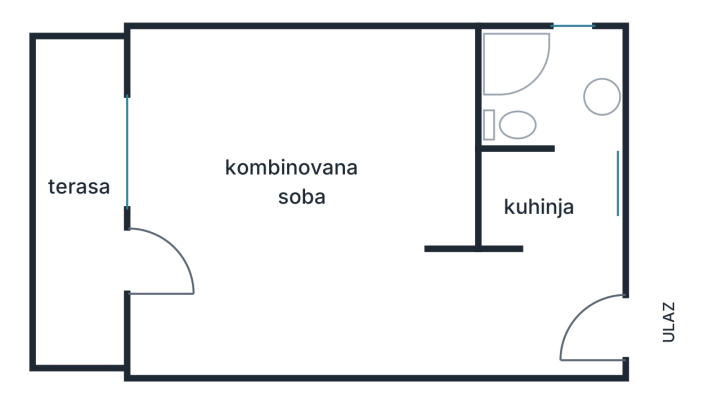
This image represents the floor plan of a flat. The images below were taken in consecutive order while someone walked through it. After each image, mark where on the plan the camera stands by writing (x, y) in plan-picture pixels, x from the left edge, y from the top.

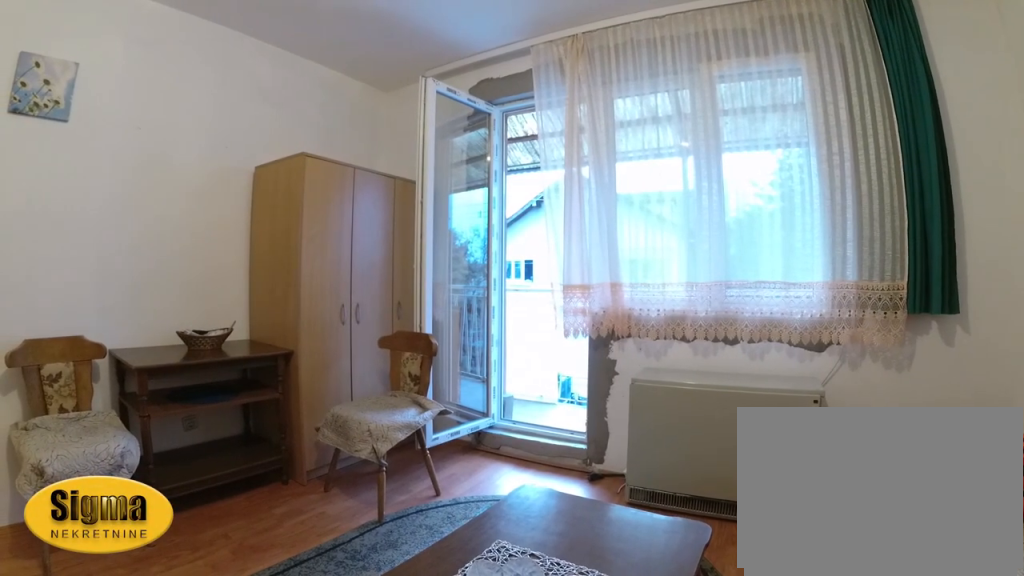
(393, 77)
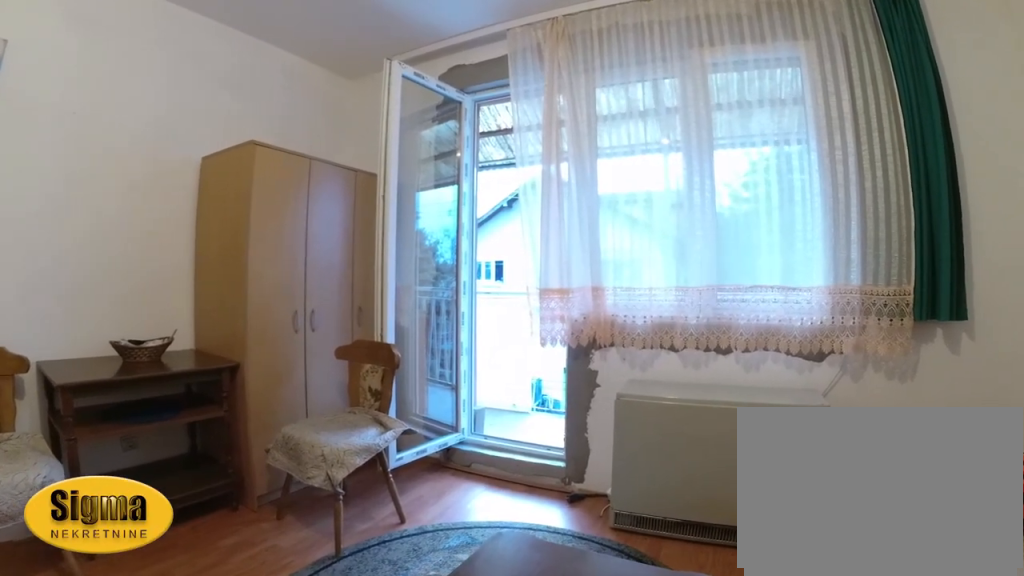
(344, 121)
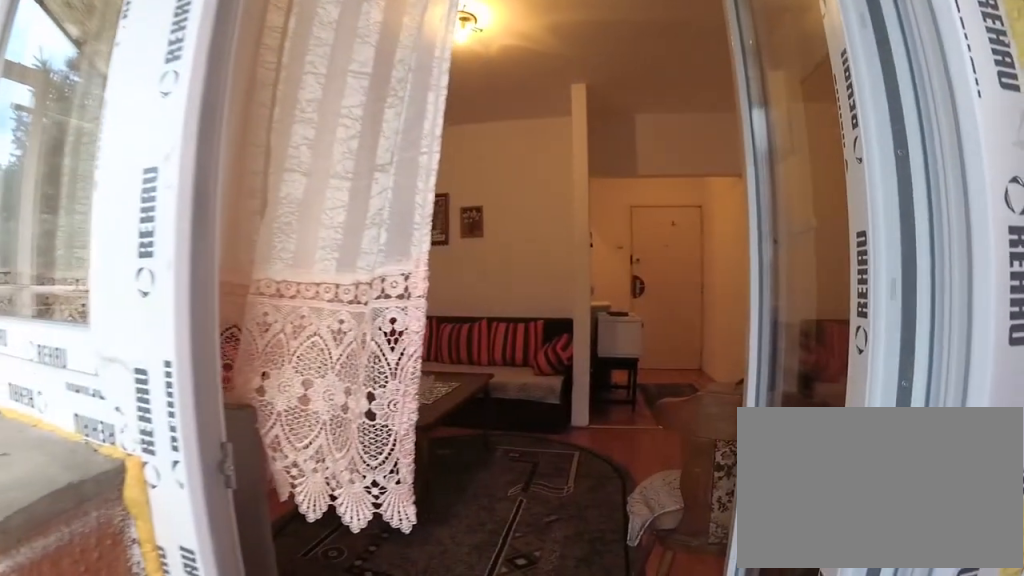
(82, 265)
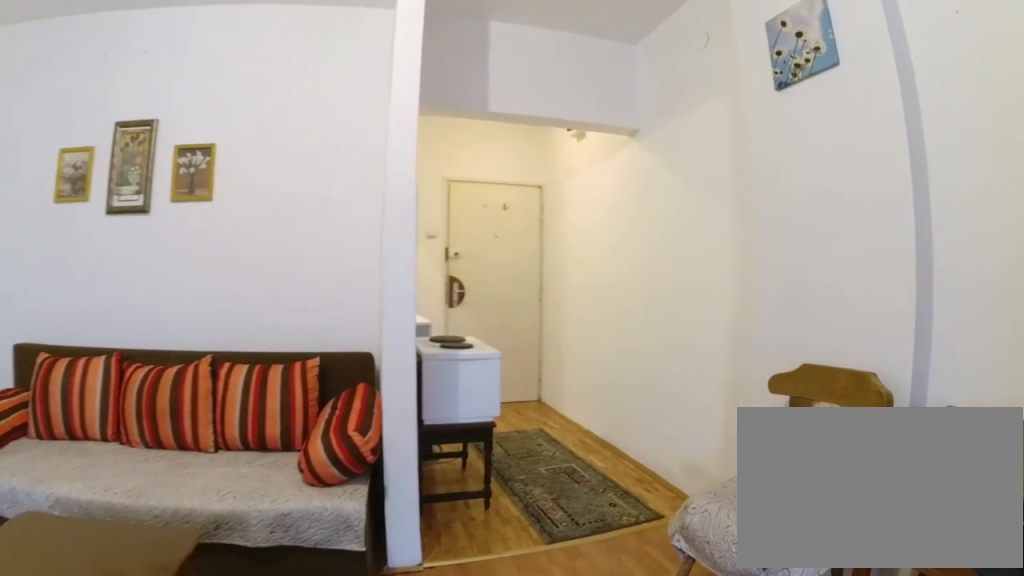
(265, 269)
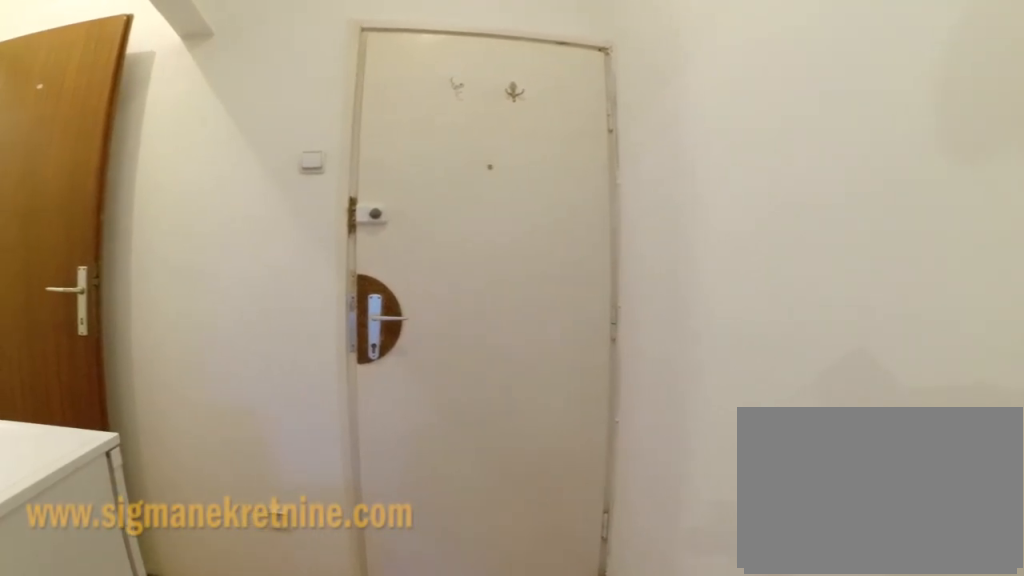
(488, 305)
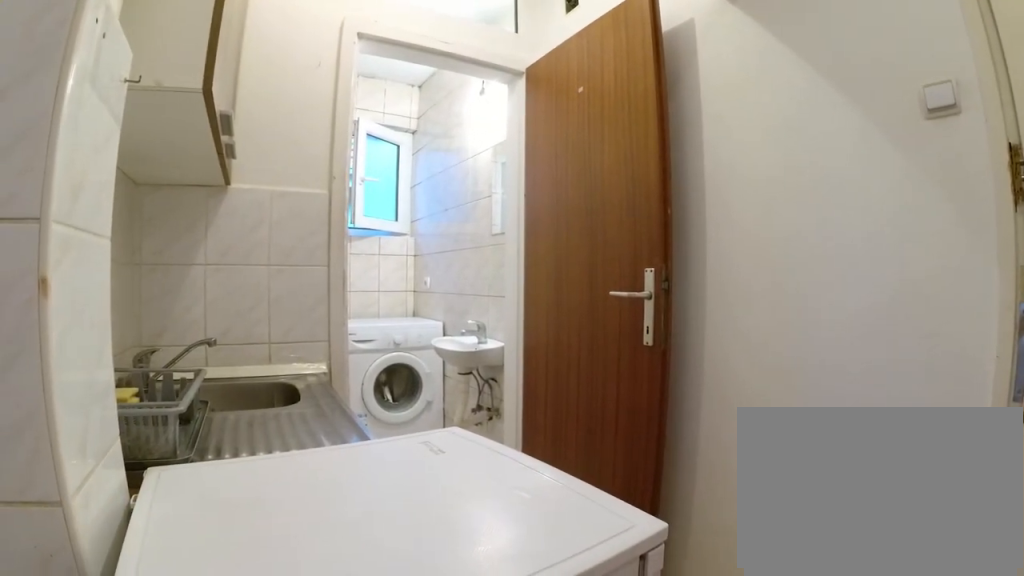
(524, 306)
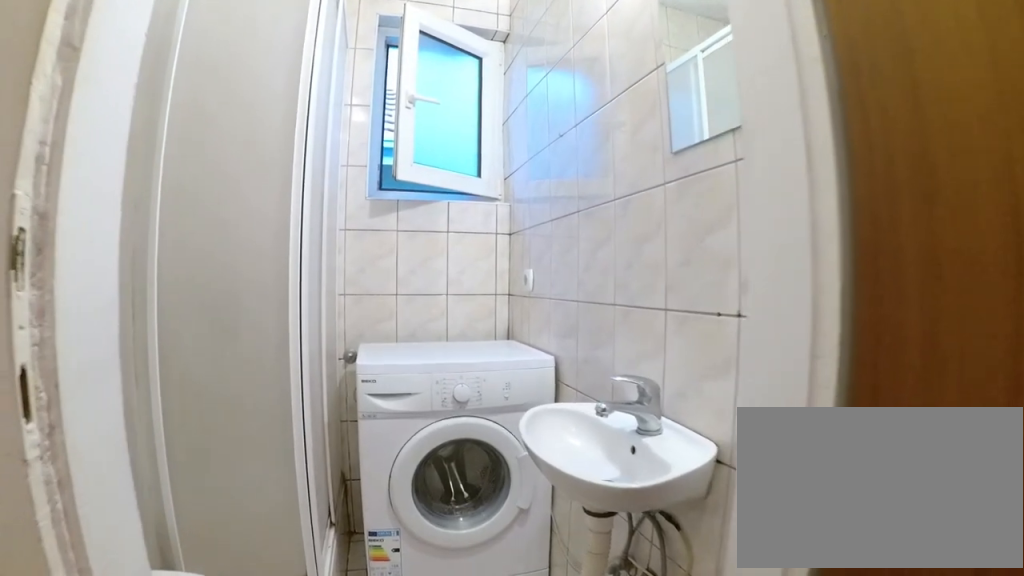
(574, 183)
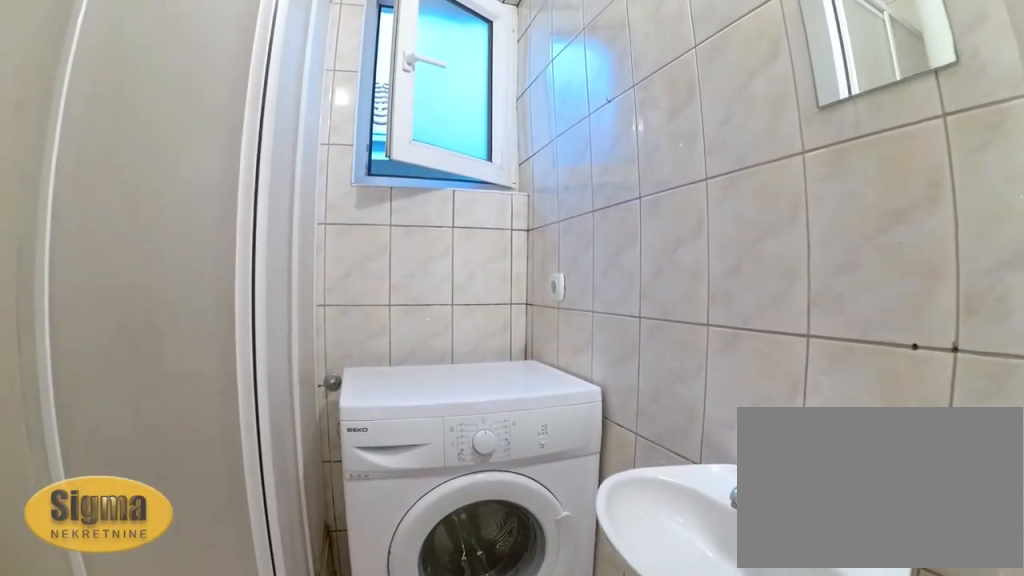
(579, 153)
